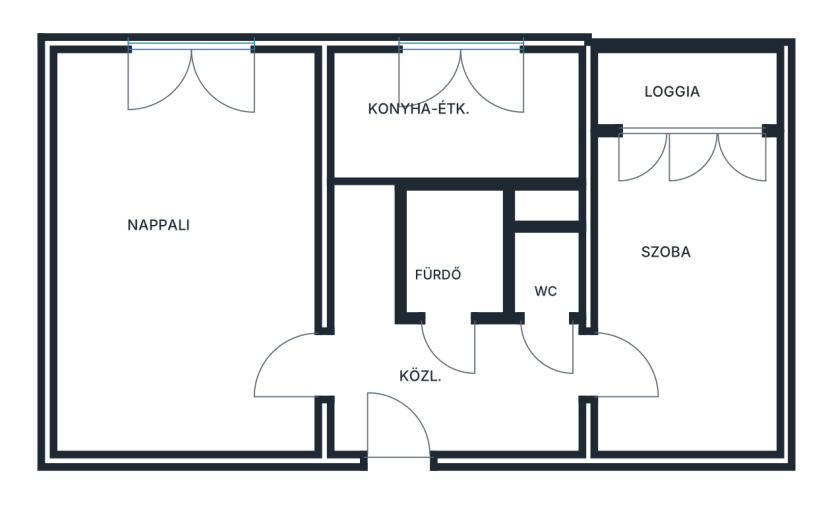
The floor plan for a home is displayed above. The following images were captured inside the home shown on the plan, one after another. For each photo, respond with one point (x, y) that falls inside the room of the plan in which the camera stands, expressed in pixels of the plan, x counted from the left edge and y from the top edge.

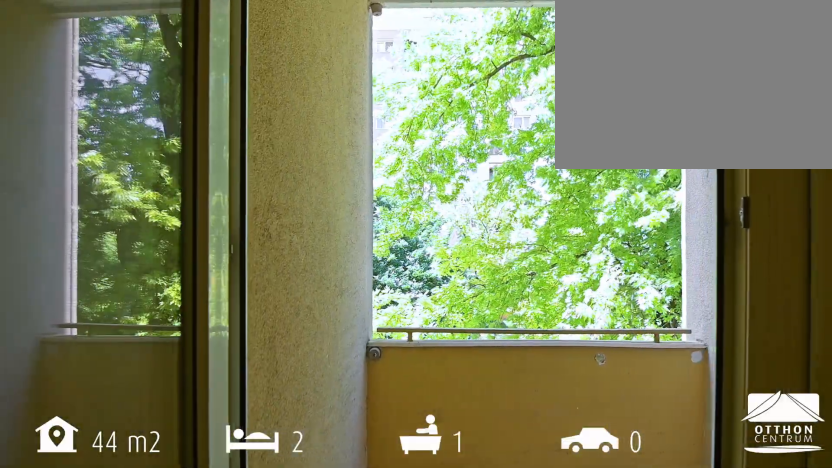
(748, 93)
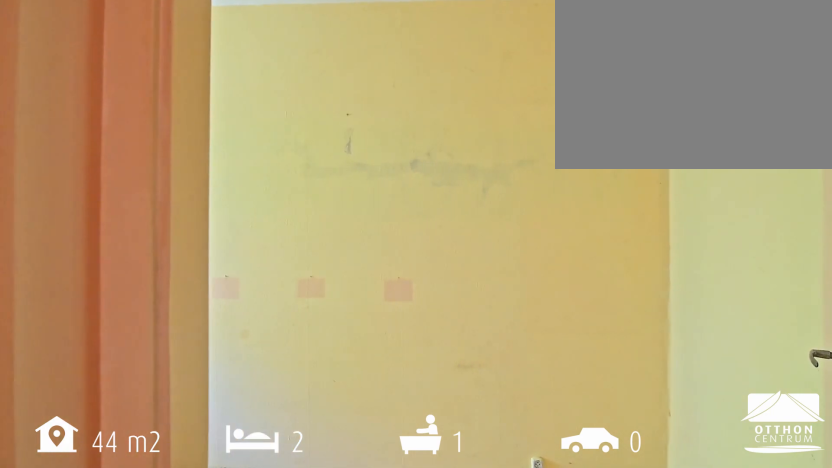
(673, 278)
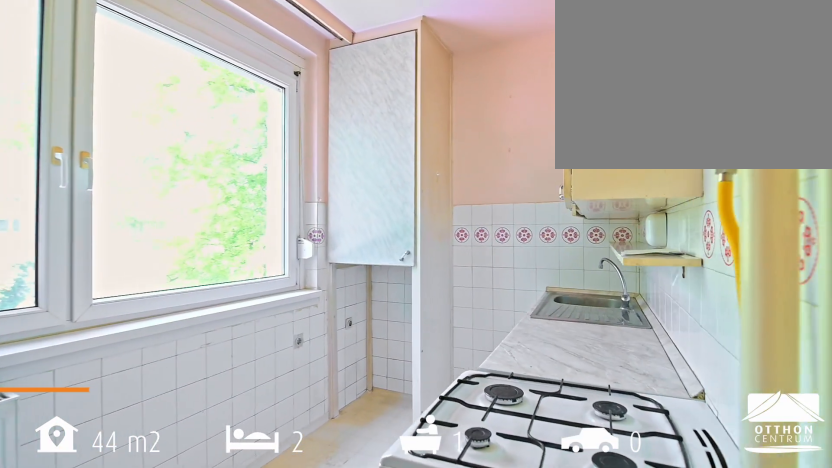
(451, 150)
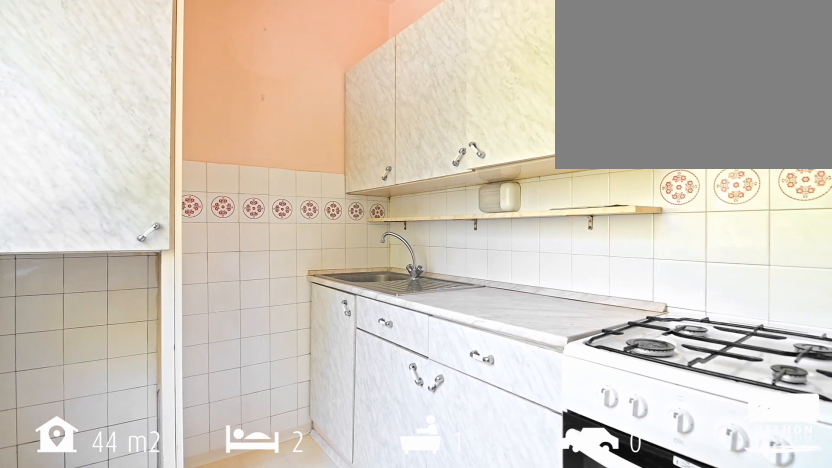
(451, 150)
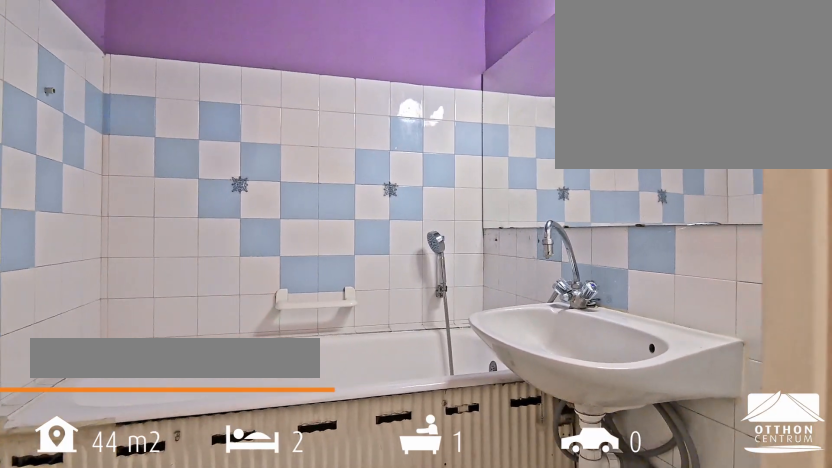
(462, 225)
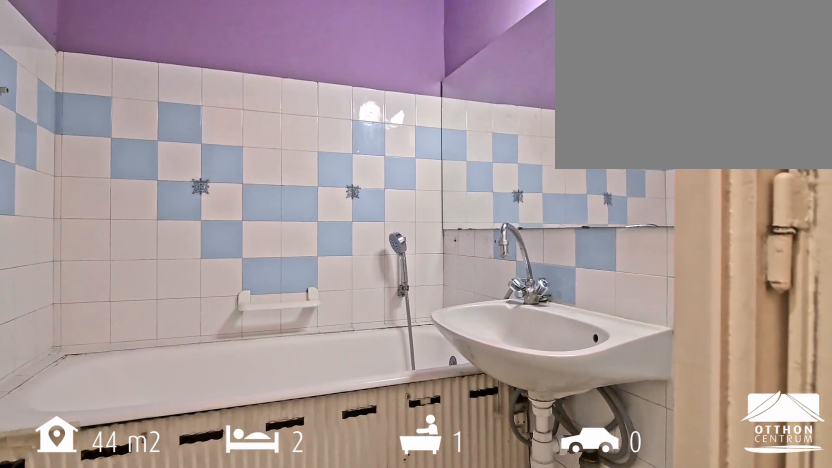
(462, 225)
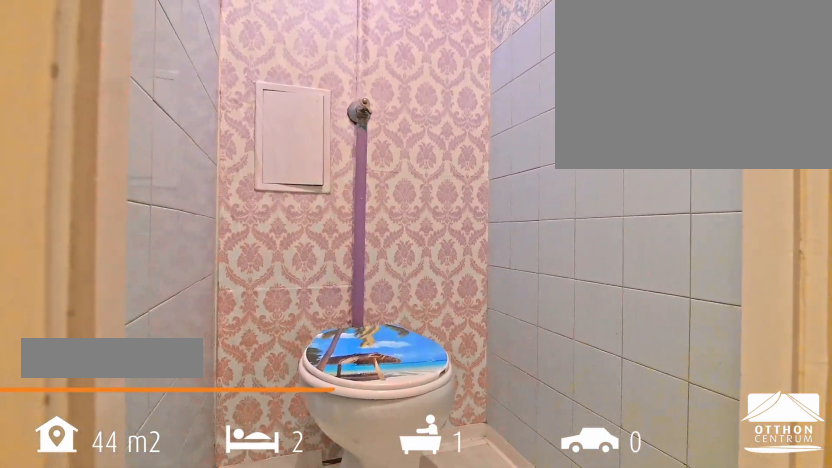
(545, 263)
